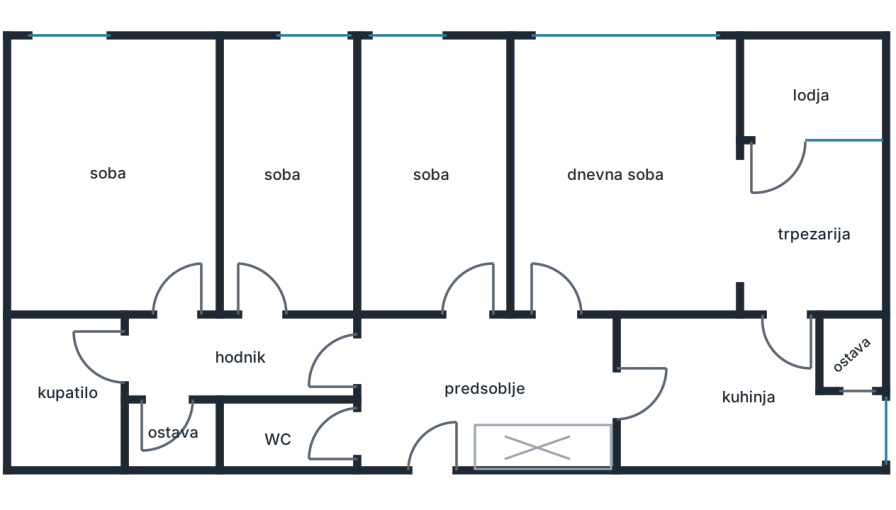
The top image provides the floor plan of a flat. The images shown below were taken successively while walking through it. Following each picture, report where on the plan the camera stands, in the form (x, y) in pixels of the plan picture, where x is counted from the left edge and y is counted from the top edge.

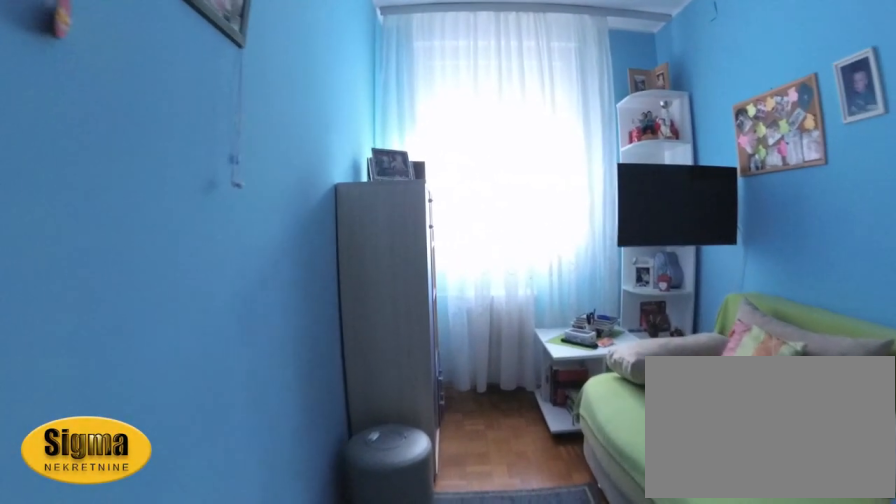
(469, 240)
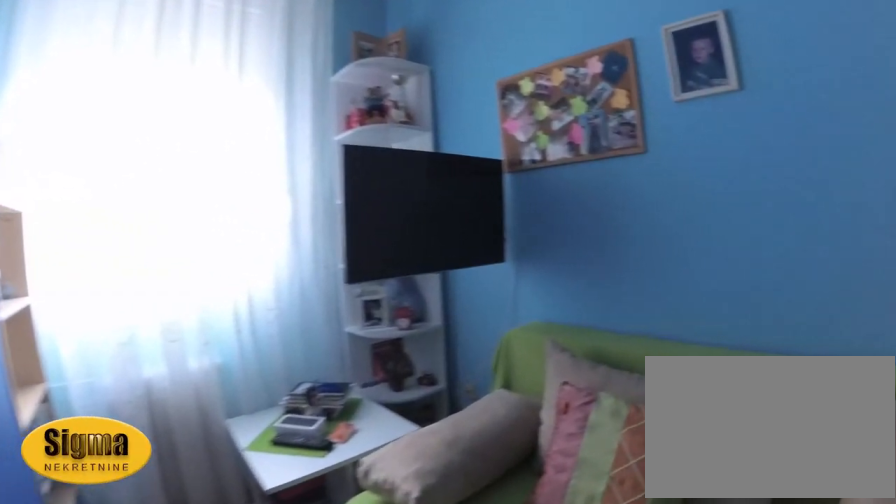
(457, 192)
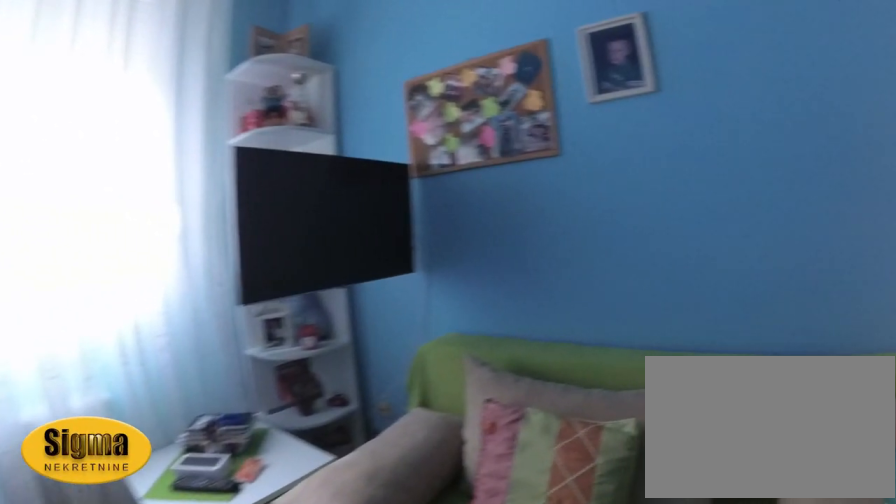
(453, 187)
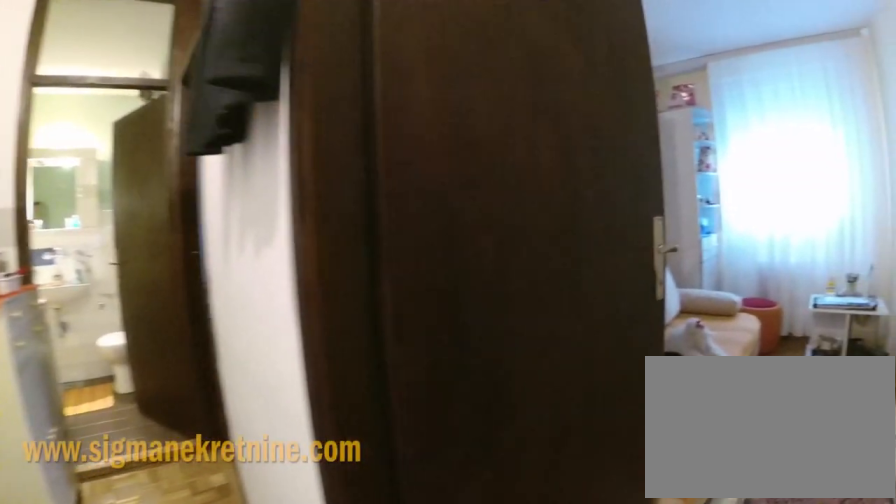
(318, 367)
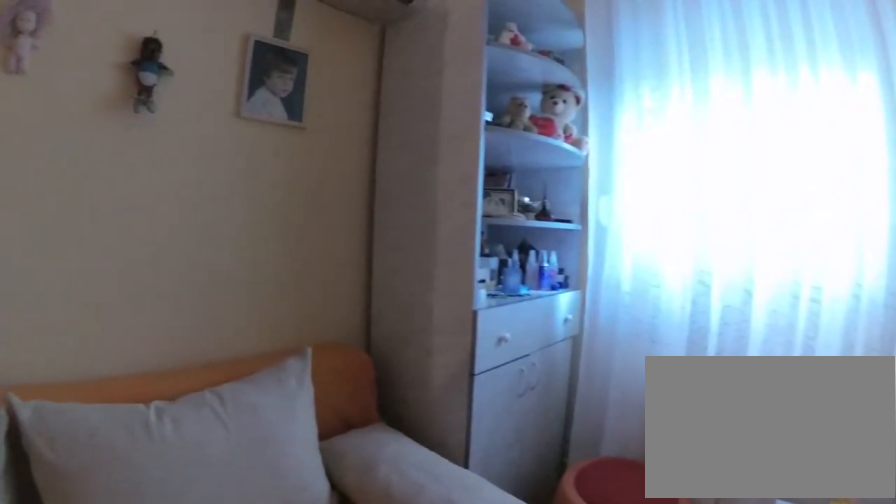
(316, 173)
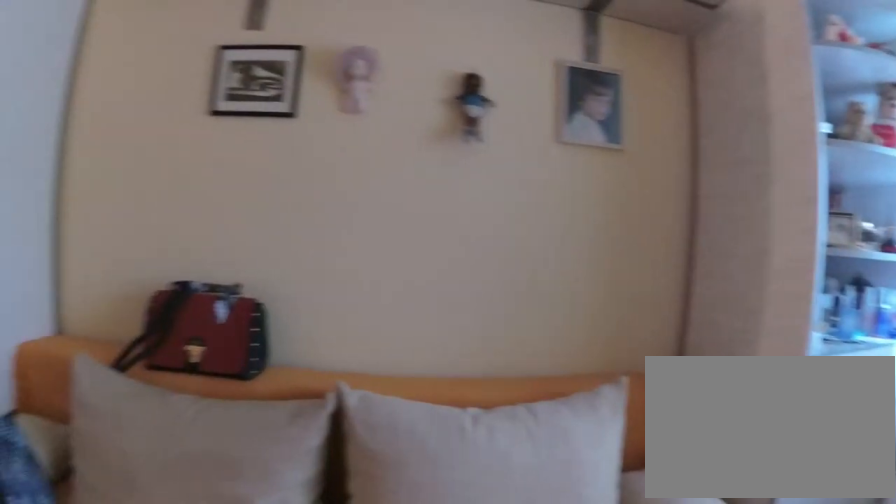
(323, 158)
